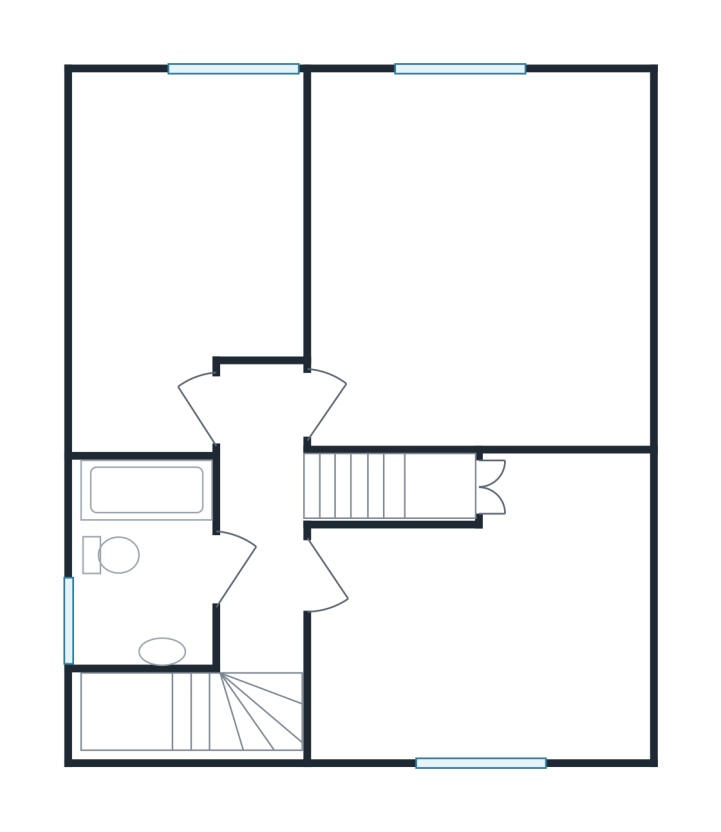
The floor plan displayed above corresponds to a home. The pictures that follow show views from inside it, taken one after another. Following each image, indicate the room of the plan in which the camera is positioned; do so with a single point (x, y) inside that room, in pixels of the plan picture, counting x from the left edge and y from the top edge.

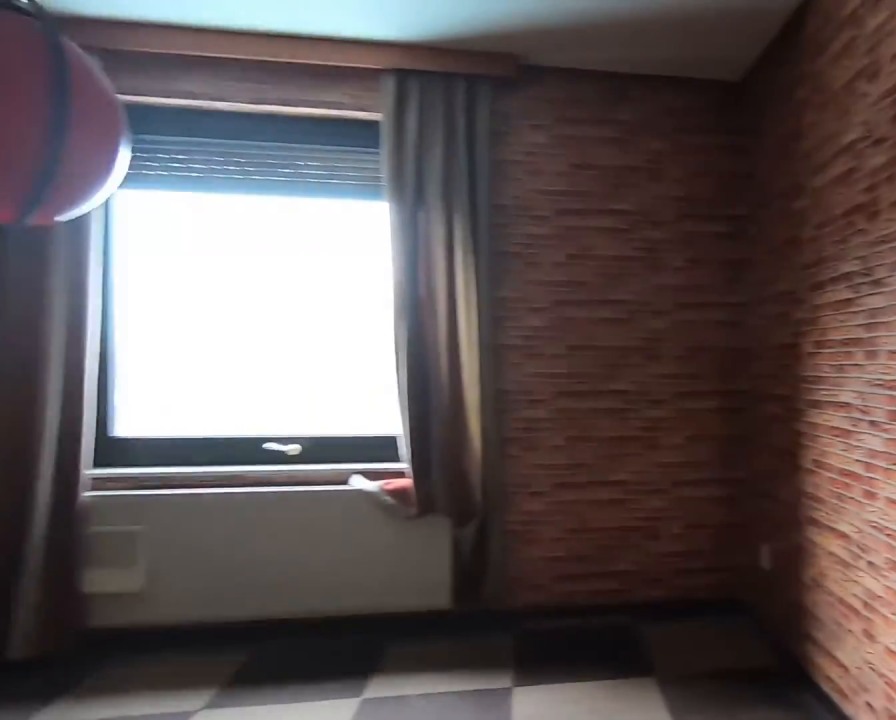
(489, 618)
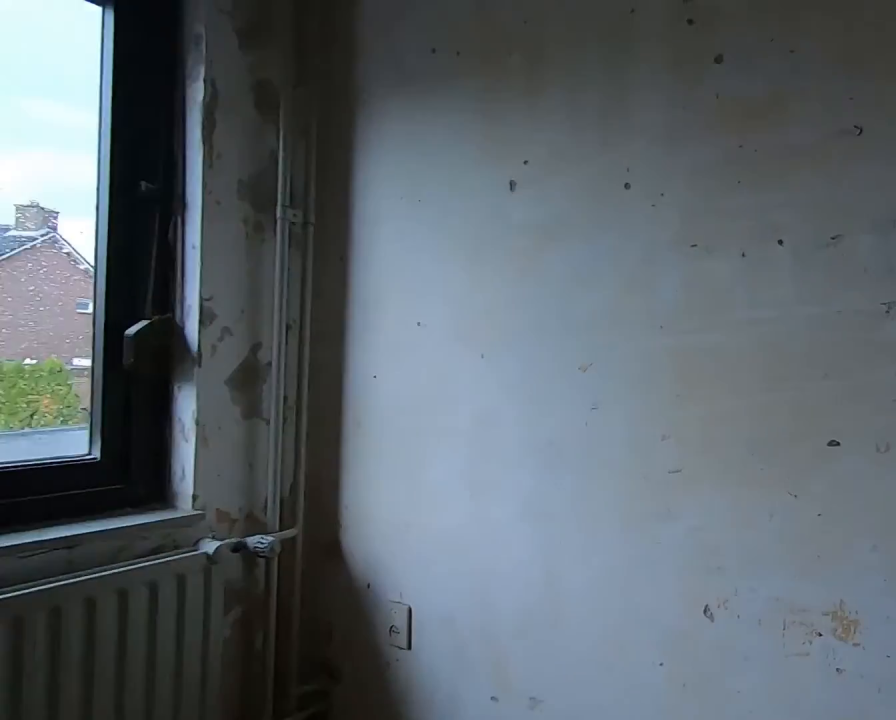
(195, 394)
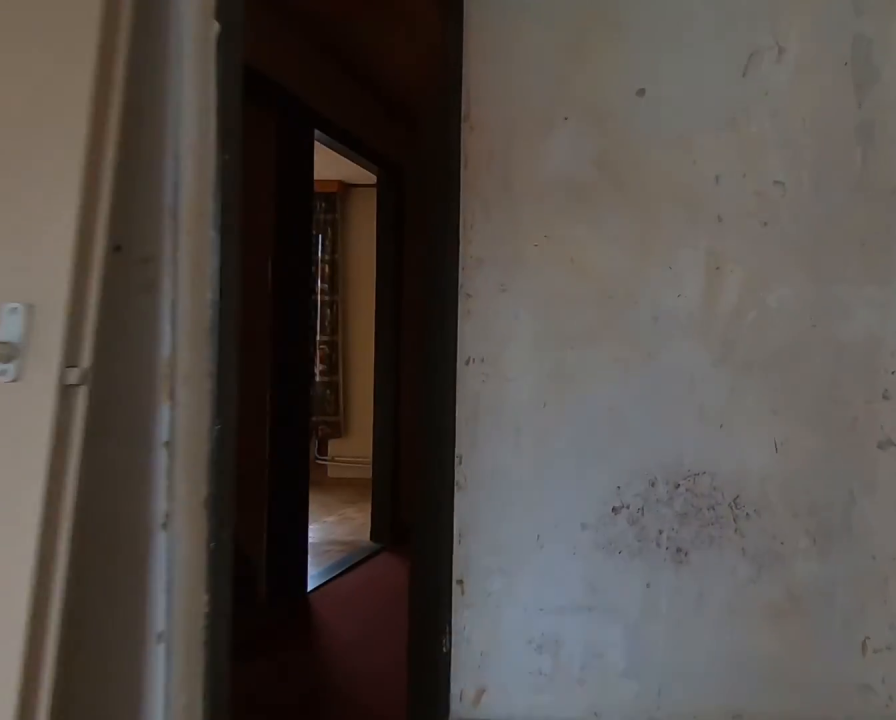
(195, 394)
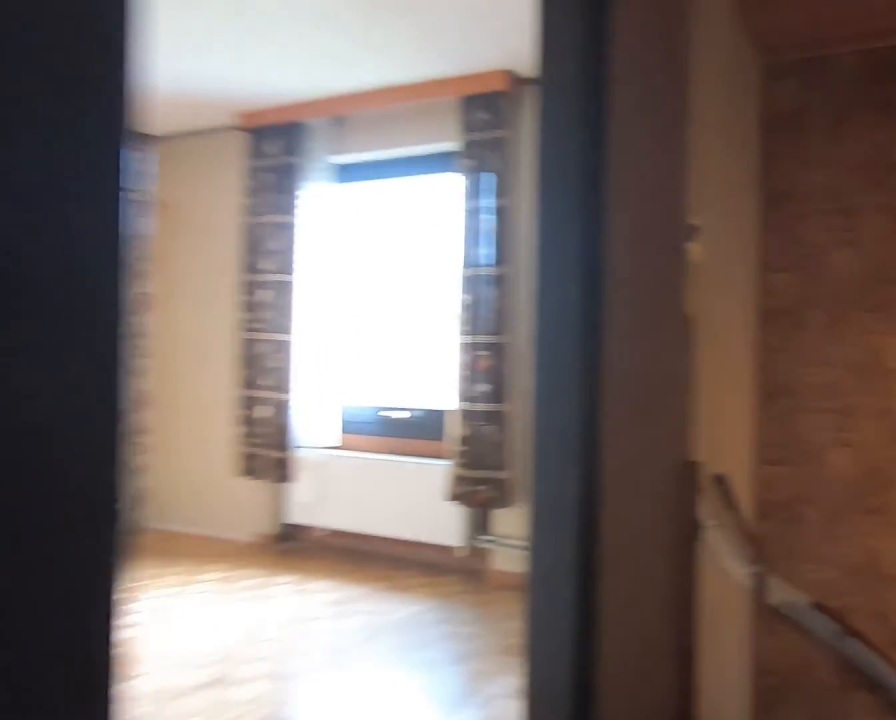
(262, 518)
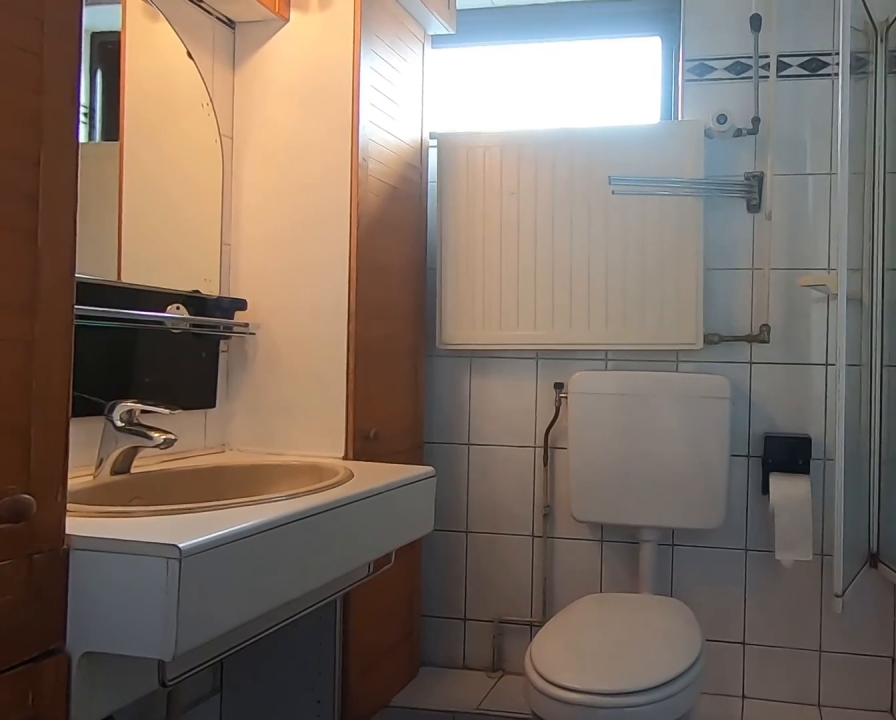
(146, 562)
